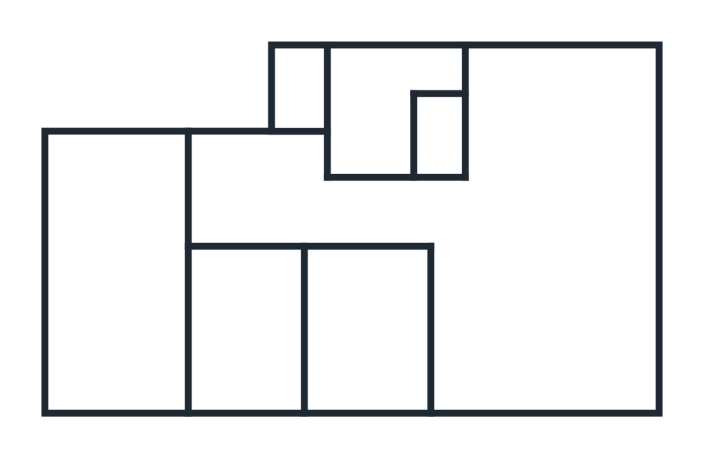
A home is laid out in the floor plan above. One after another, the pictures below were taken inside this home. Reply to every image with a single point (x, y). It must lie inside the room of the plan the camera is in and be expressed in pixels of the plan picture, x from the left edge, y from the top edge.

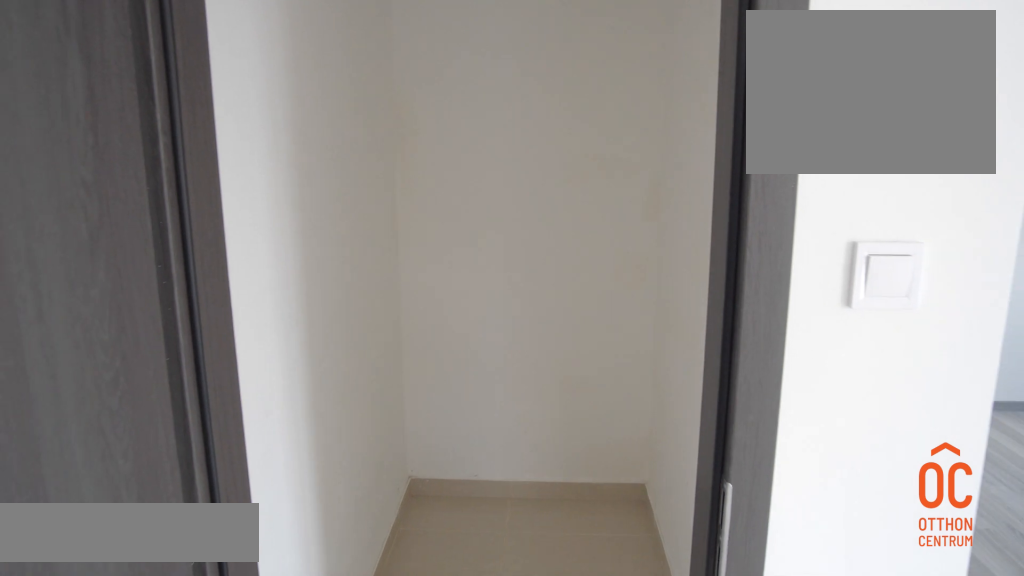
(441, 136)
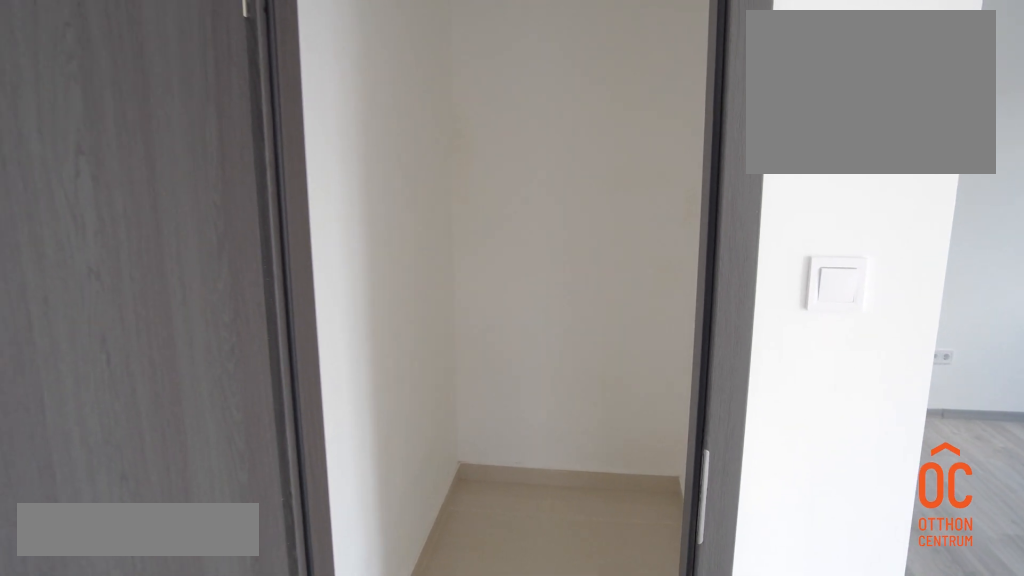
(441, 136)
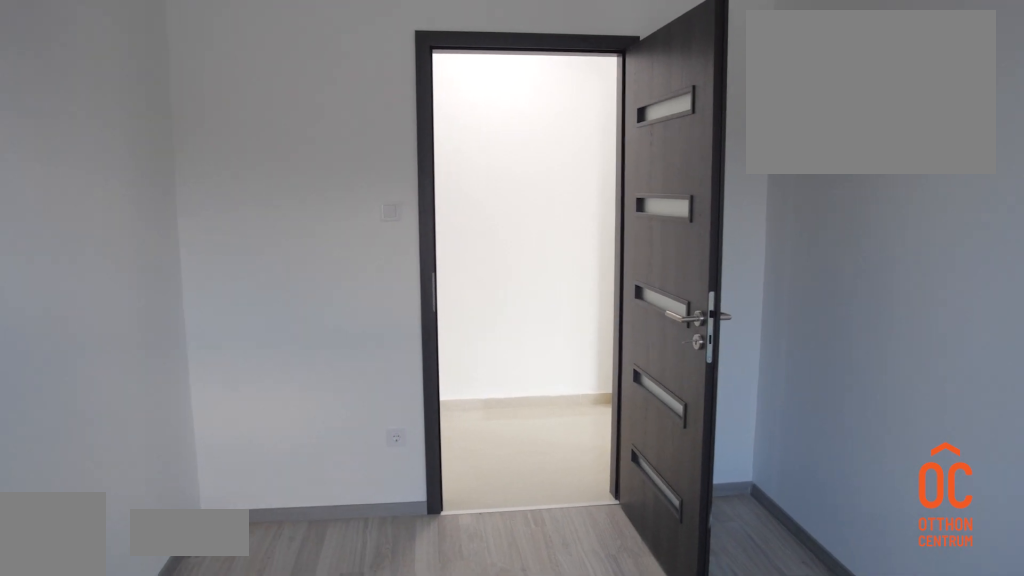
(365, 334)
